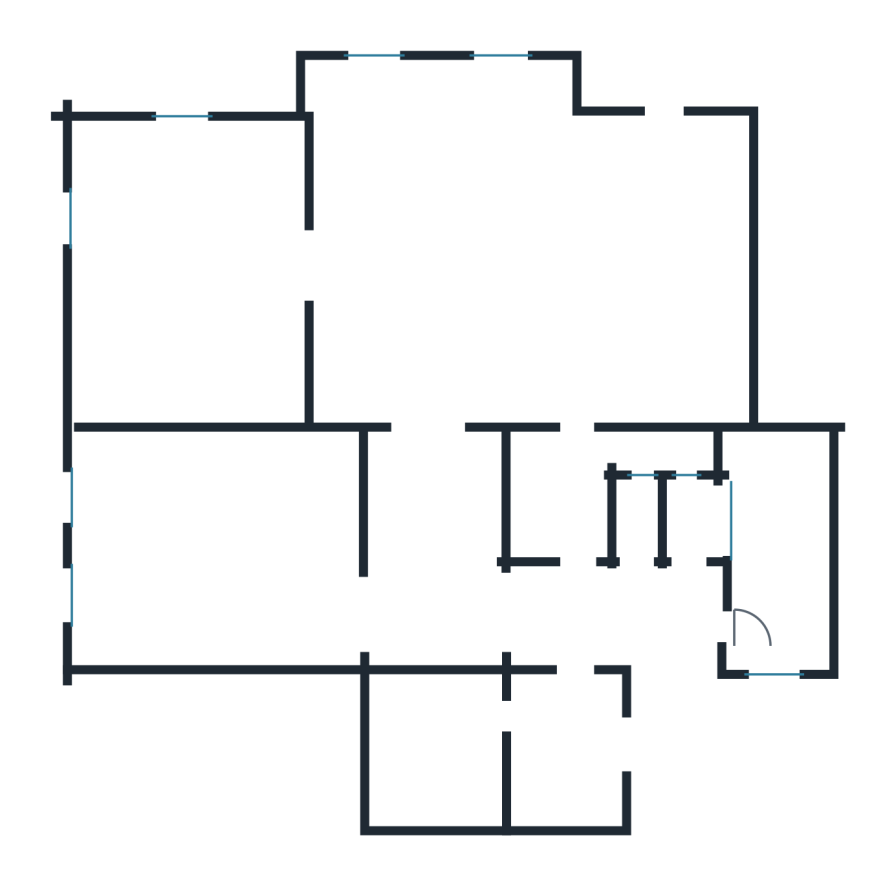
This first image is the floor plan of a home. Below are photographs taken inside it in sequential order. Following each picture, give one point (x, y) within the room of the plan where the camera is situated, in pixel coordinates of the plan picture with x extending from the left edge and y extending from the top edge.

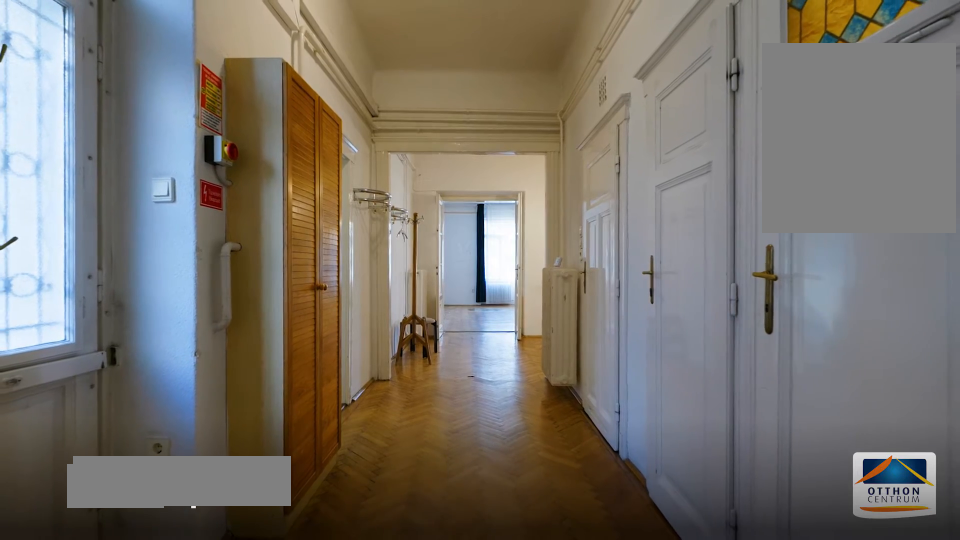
(563, 619)
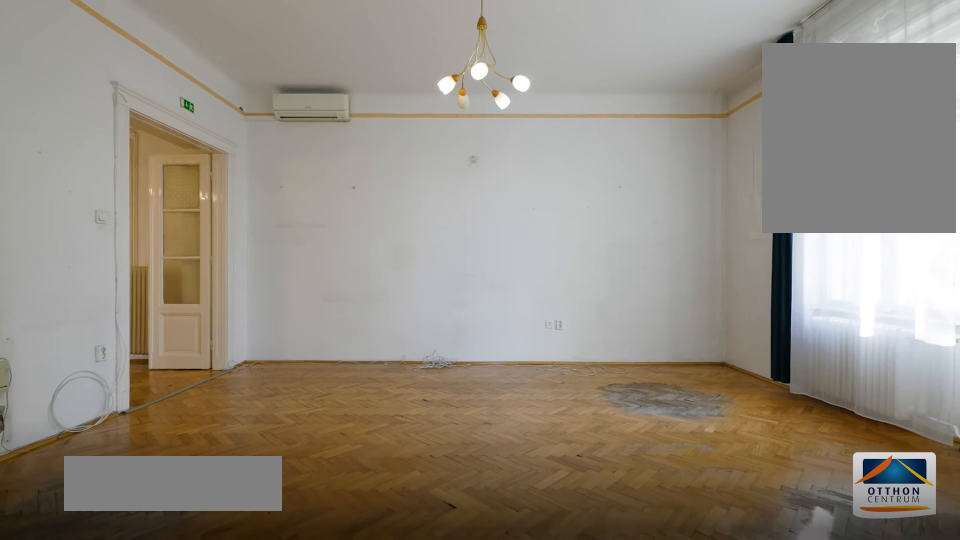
(214, 578)
